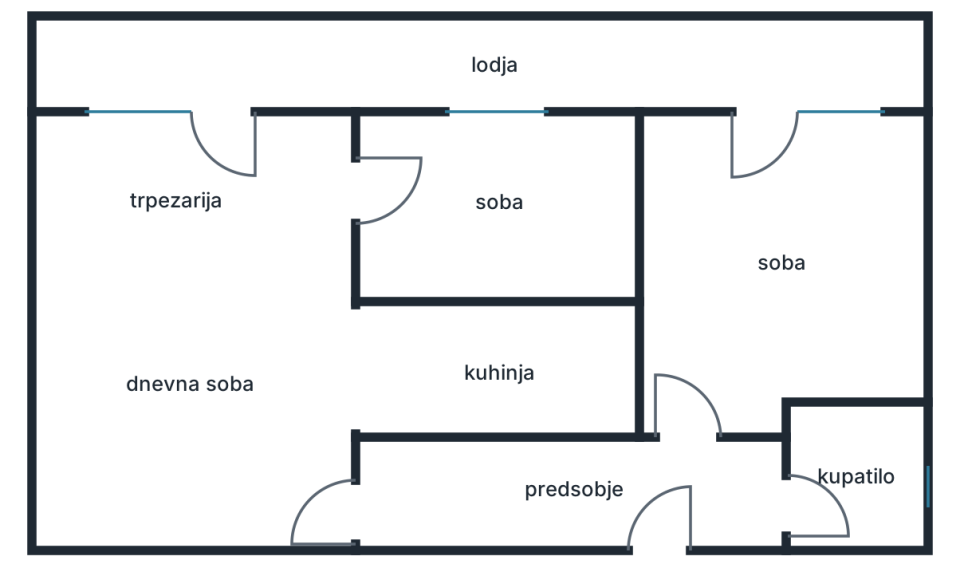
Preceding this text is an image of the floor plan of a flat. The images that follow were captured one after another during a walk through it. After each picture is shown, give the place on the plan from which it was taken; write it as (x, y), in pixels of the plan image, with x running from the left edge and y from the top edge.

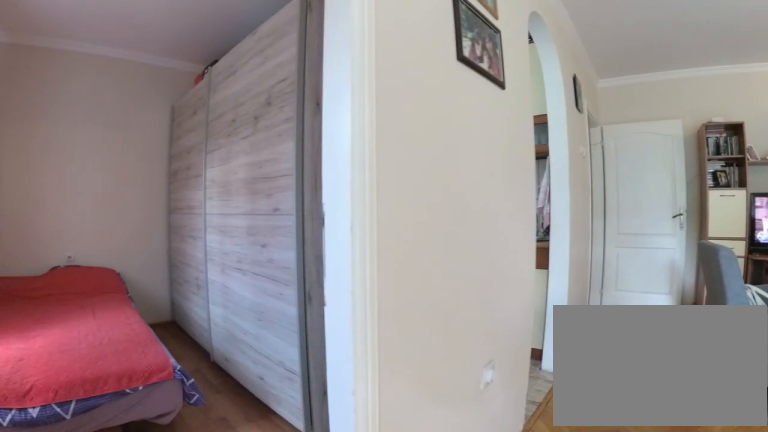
(249, 204)
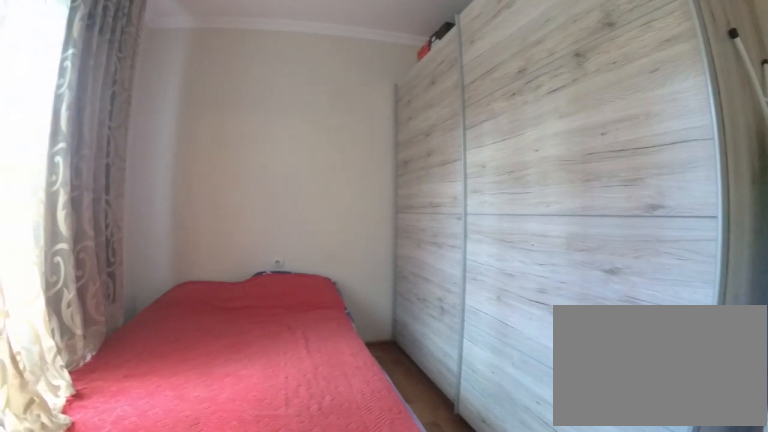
(334, 210)
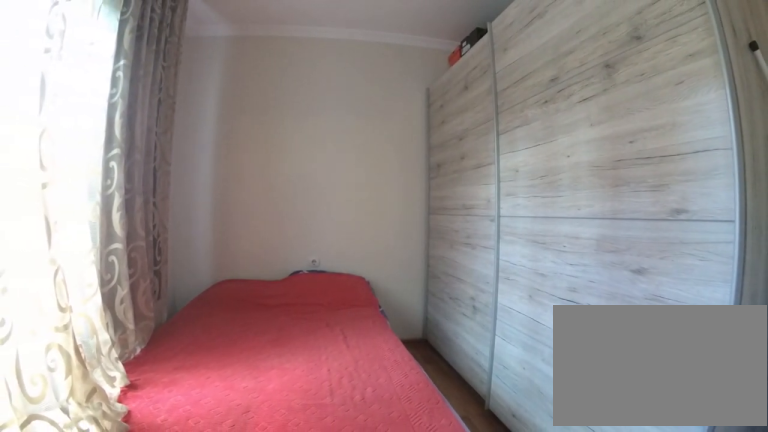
(334, 210)
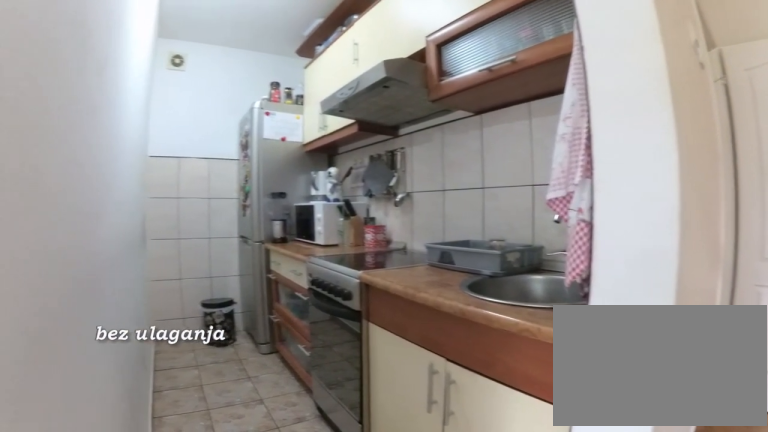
(300, 337)
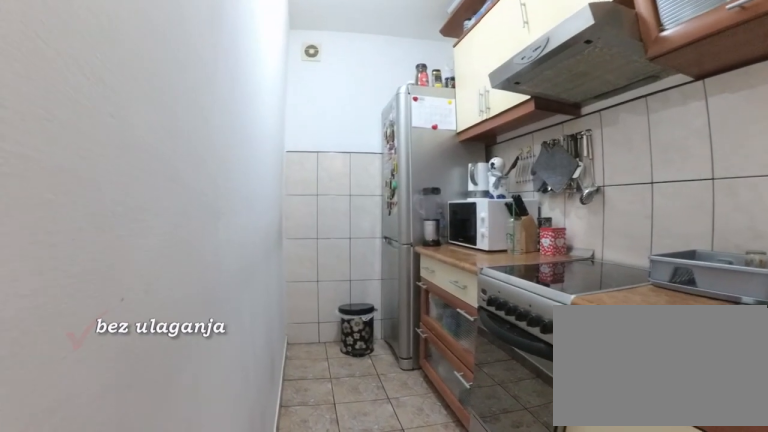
(362, 362)
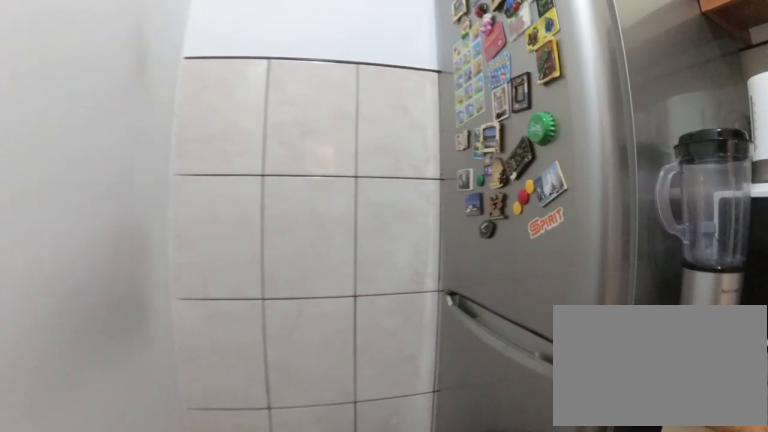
(550, 360)
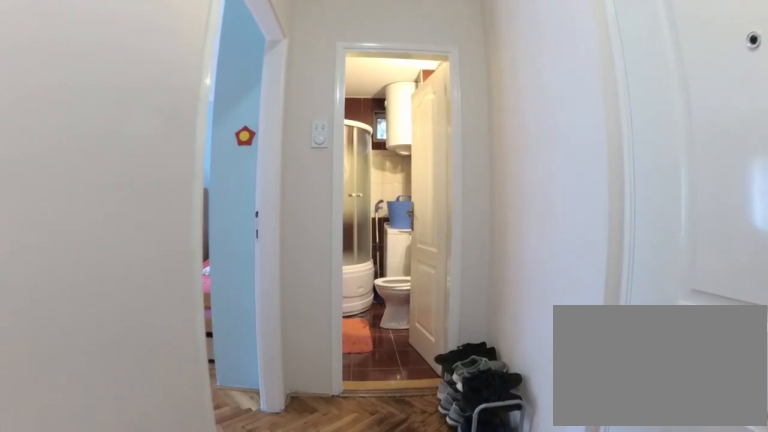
(605, 489)
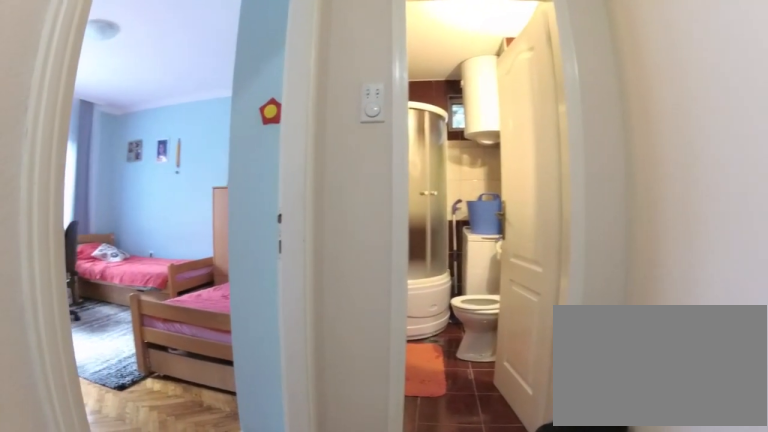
(644, 492)
